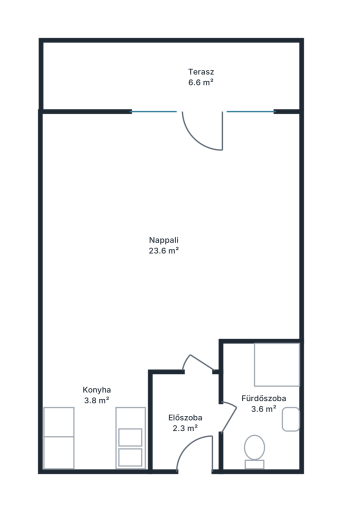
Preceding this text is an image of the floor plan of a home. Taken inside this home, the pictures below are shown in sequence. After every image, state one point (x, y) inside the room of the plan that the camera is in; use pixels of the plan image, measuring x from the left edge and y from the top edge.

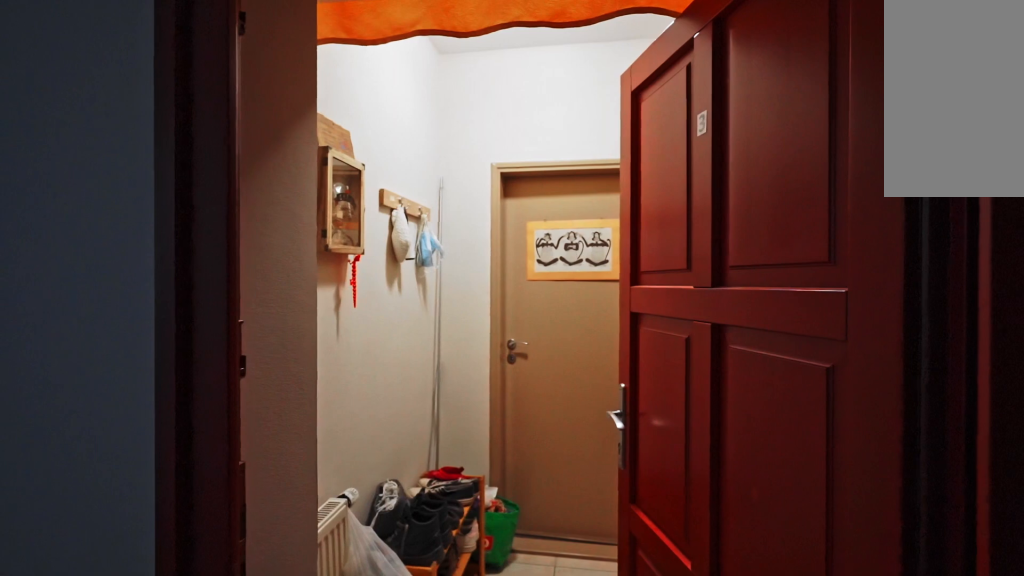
(188, 412)
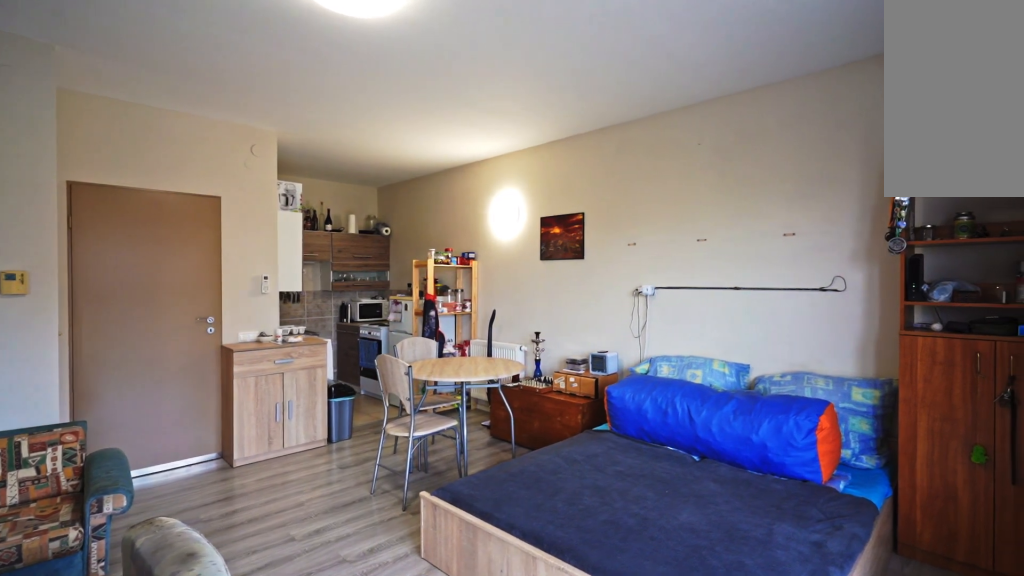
(165, 244)
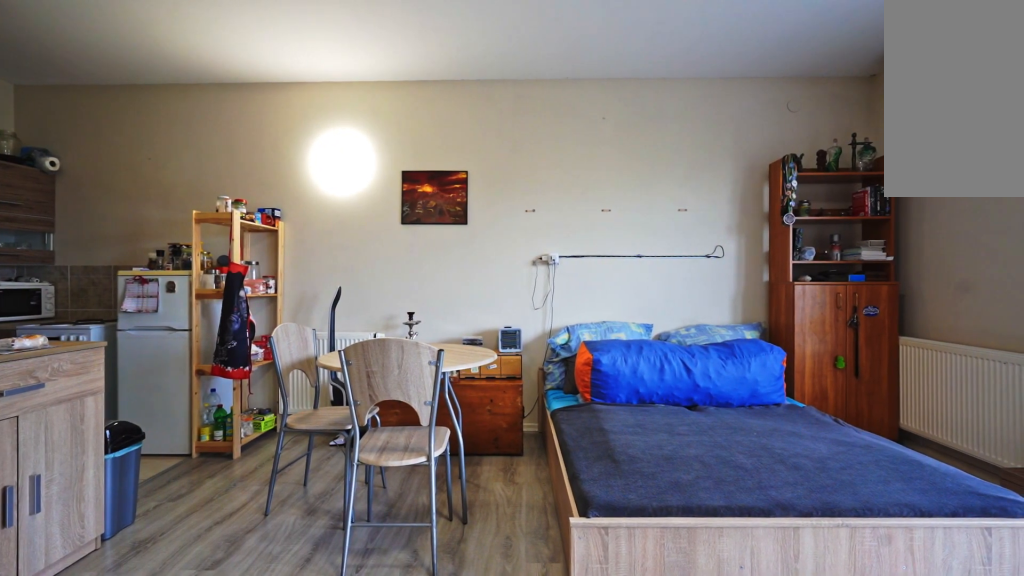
(165, 244)
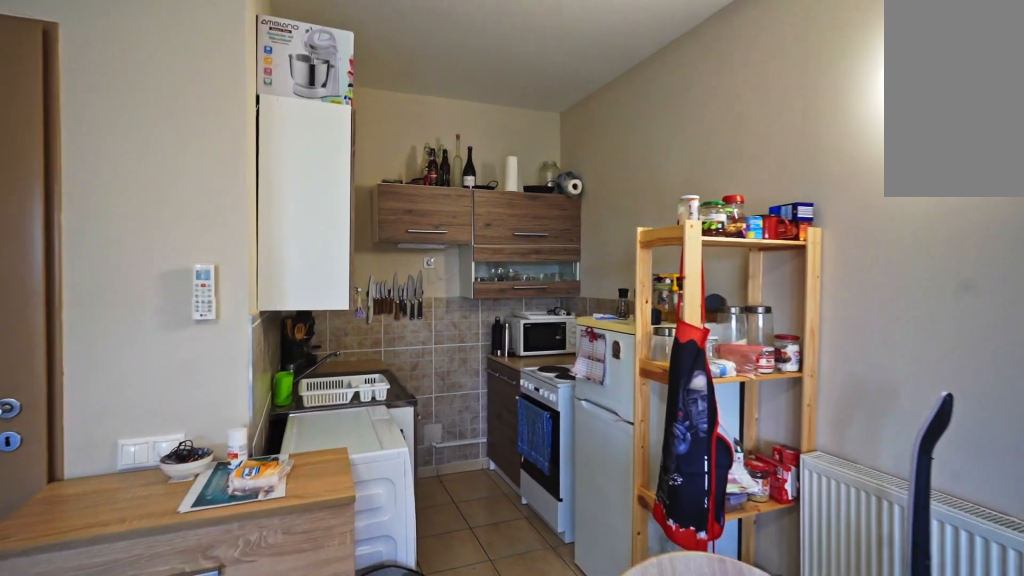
(95, 416)
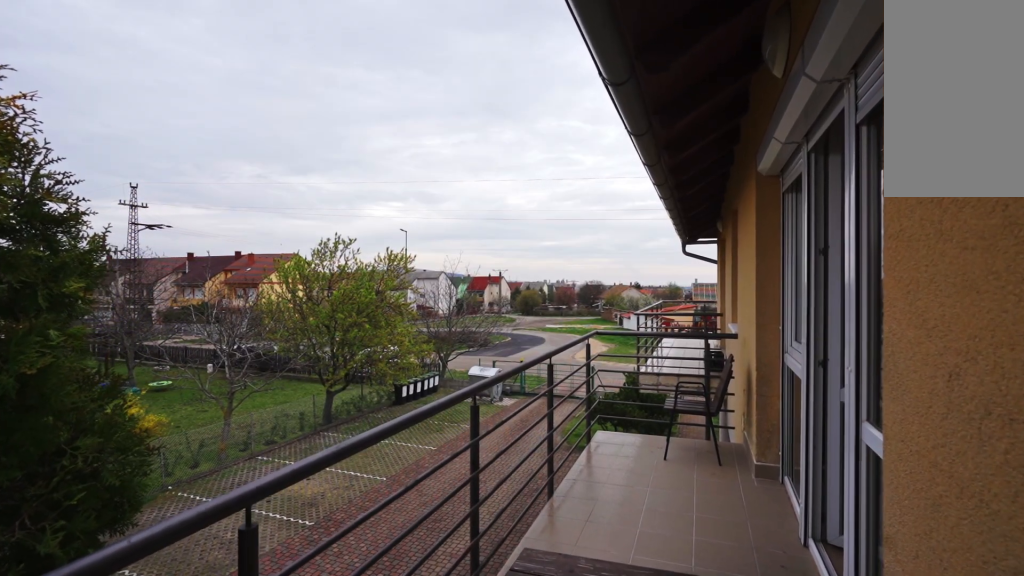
(206, 77)
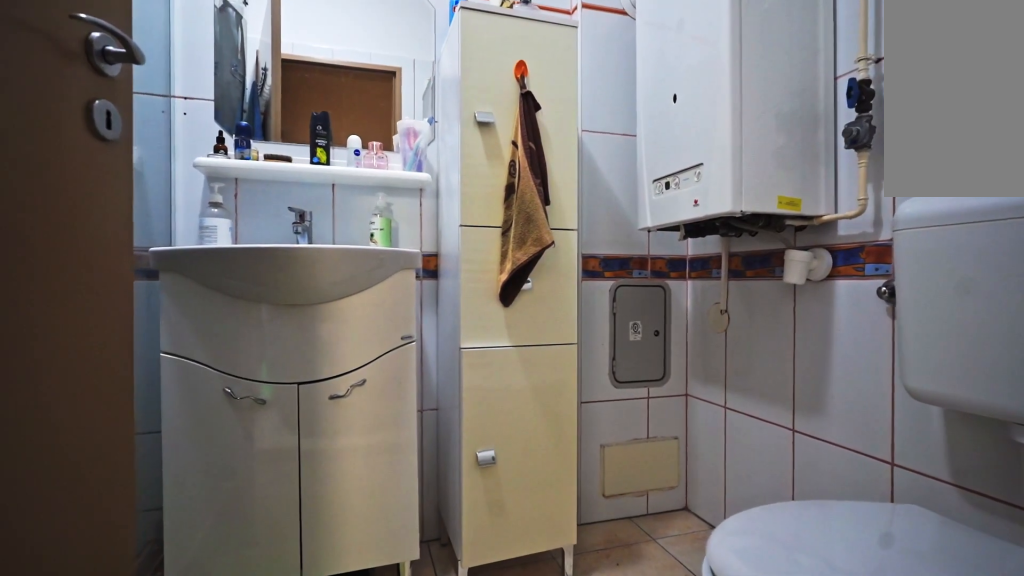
(262, 414)
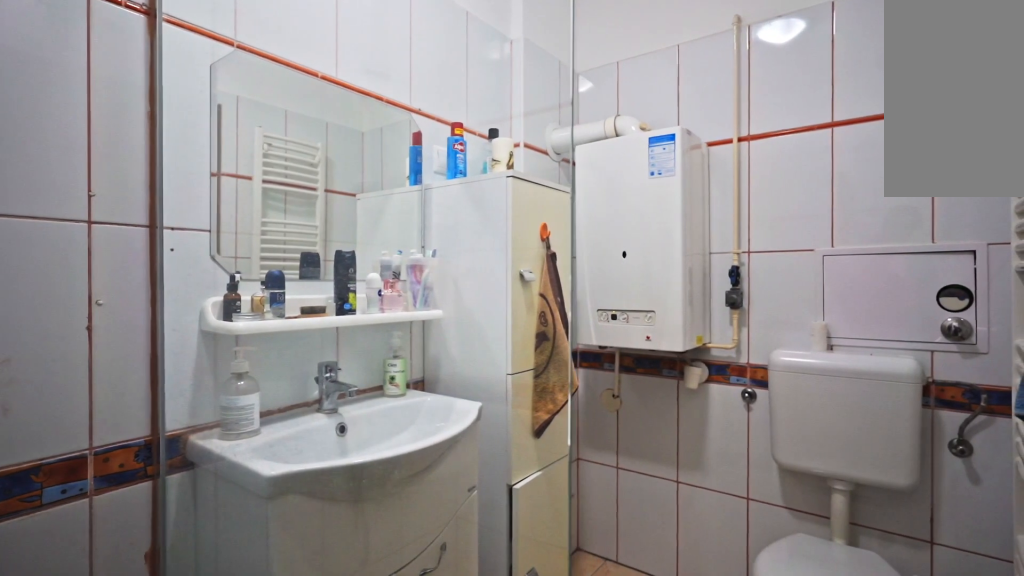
(262, 415)
